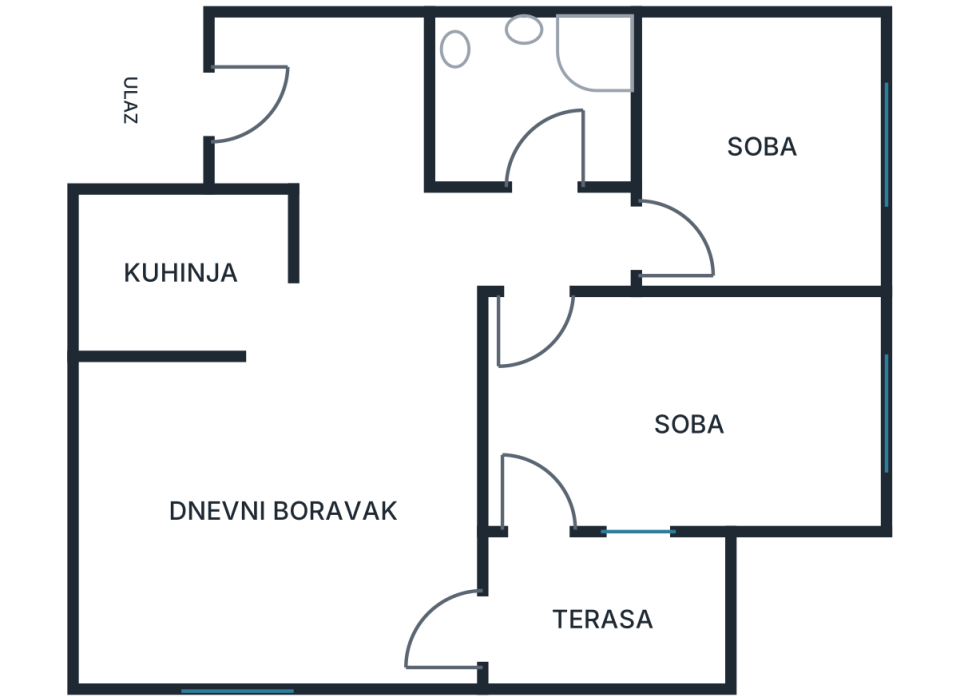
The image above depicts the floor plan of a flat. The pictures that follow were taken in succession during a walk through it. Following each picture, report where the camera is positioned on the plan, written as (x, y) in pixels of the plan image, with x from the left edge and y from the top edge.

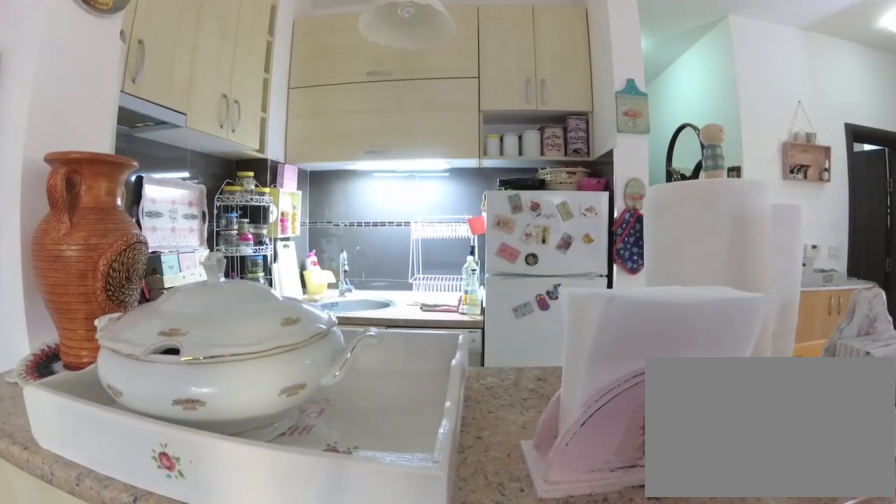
(170, 483)
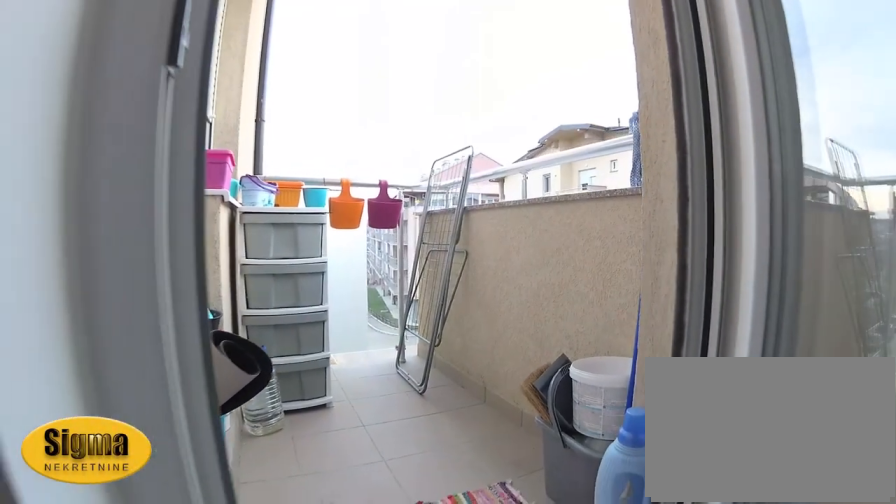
(415, 615)
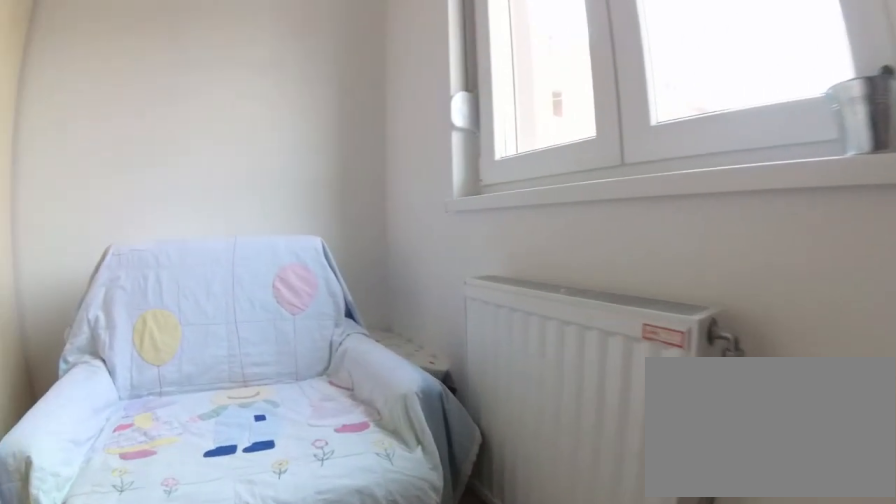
(774, 206)
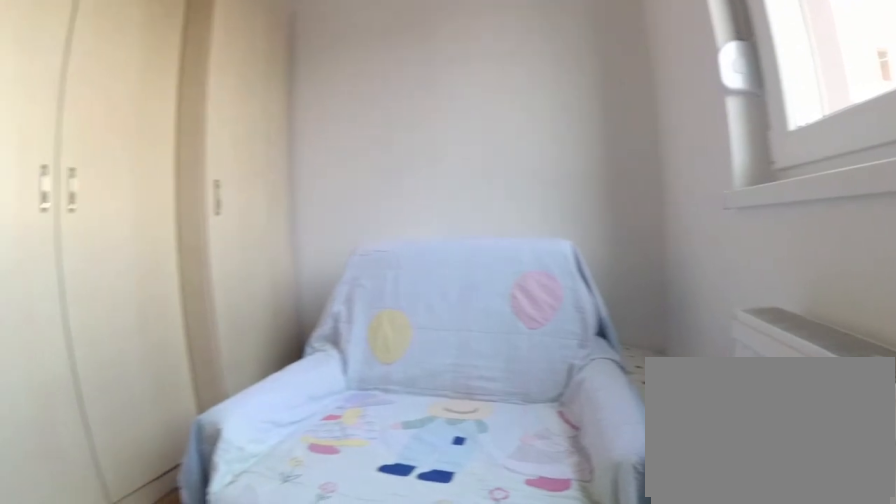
(831, 200)
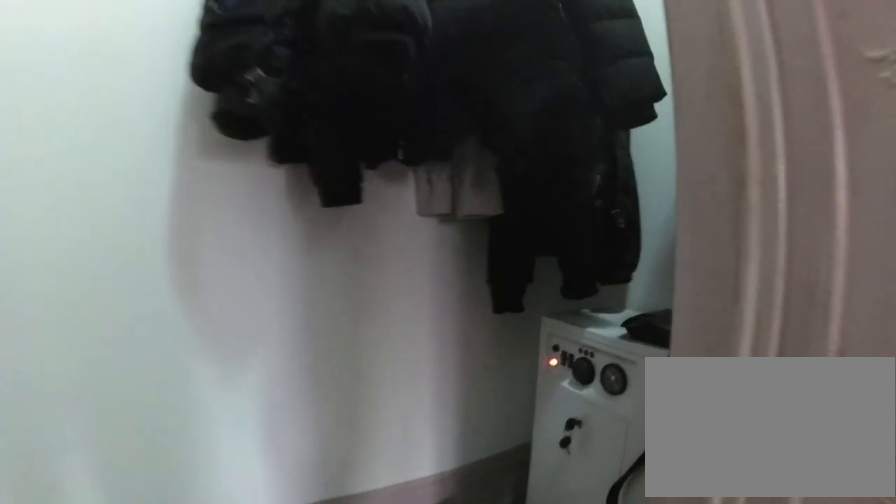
(375, 130)
